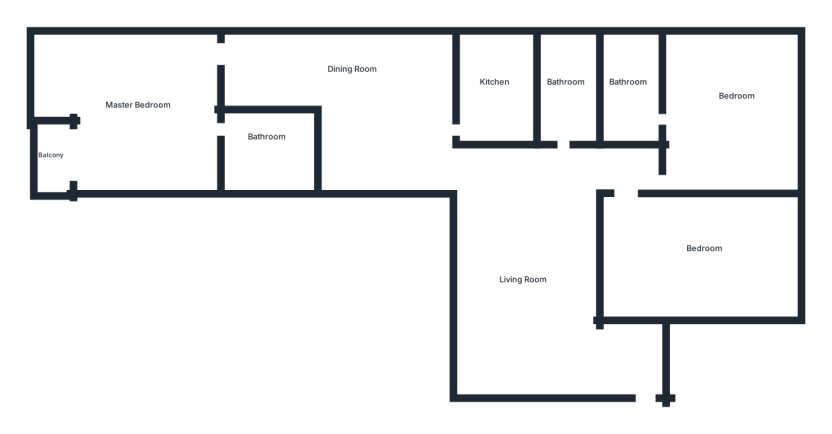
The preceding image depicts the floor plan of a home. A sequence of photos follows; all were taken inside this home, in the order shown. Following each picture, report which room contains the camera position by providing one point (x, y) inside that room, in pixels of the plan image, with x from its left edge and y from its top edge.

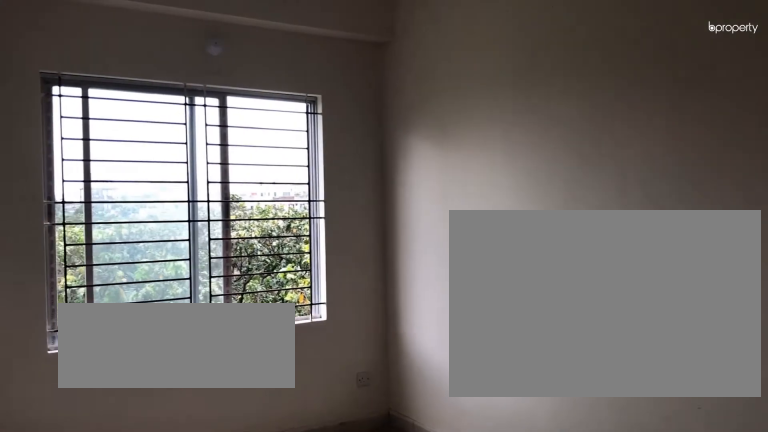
(704, 253)
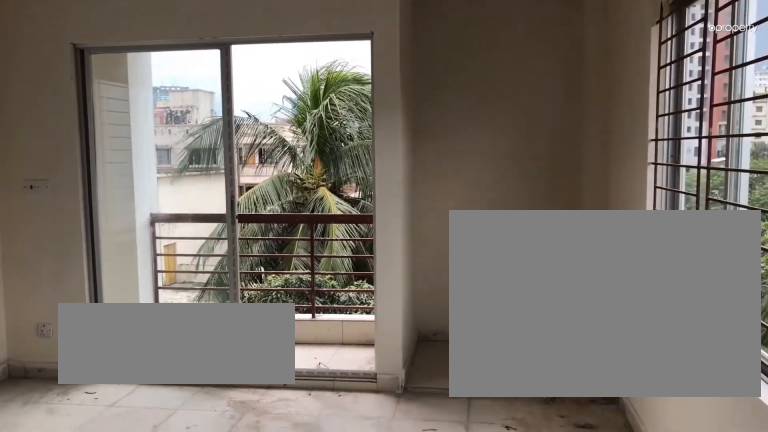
(125, 103)
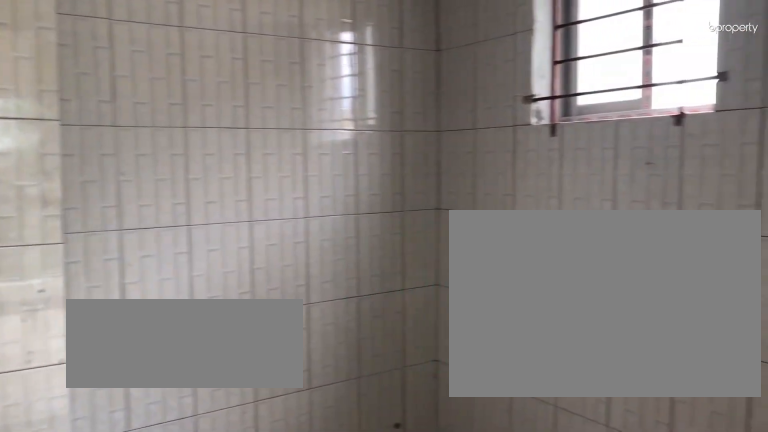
(272, 142)
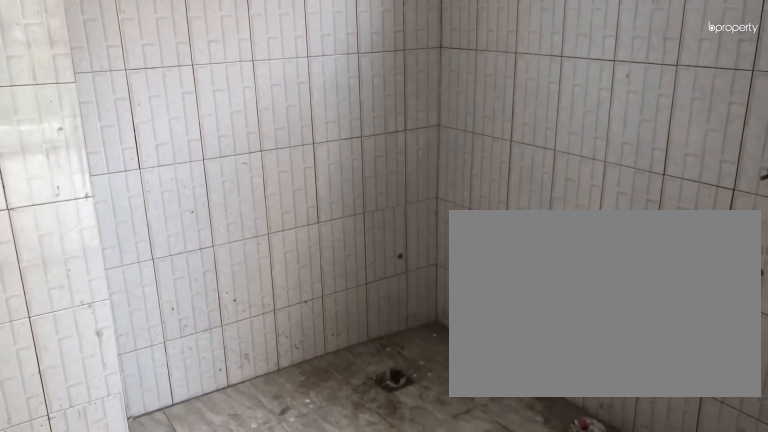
(272, 142)
